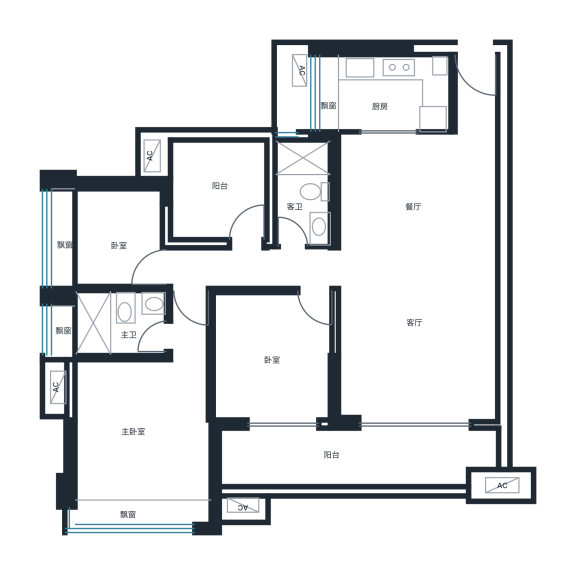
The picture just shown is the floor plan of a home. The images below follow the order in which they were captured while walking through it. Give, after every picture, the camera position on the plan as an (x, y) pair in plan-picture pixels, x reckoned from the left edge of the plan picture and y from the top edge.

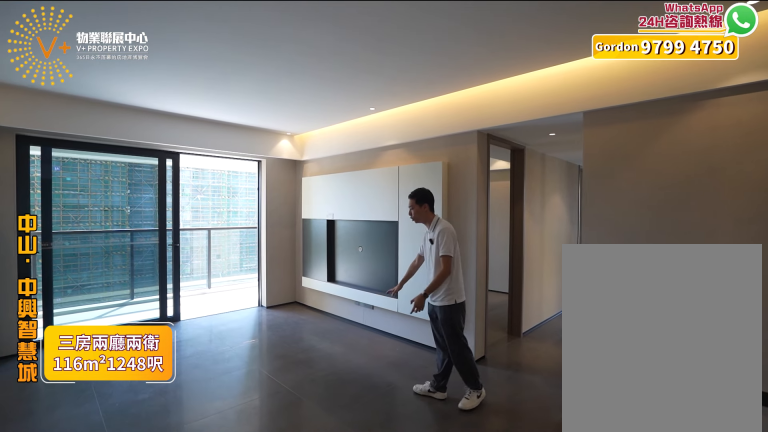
(462, 291)
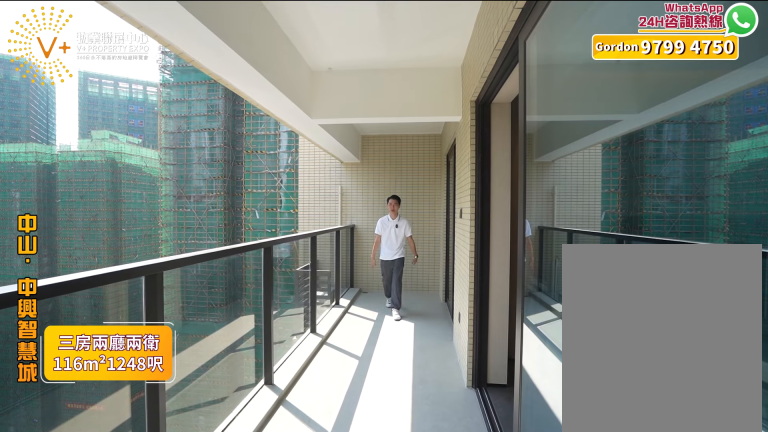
(406, 437)
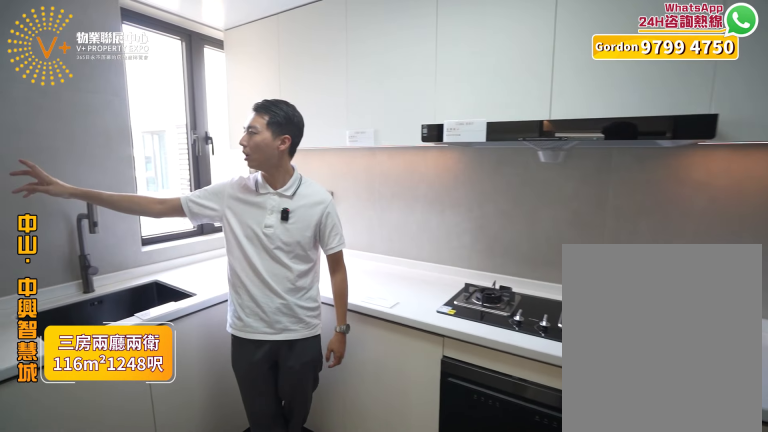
(388, 92)
